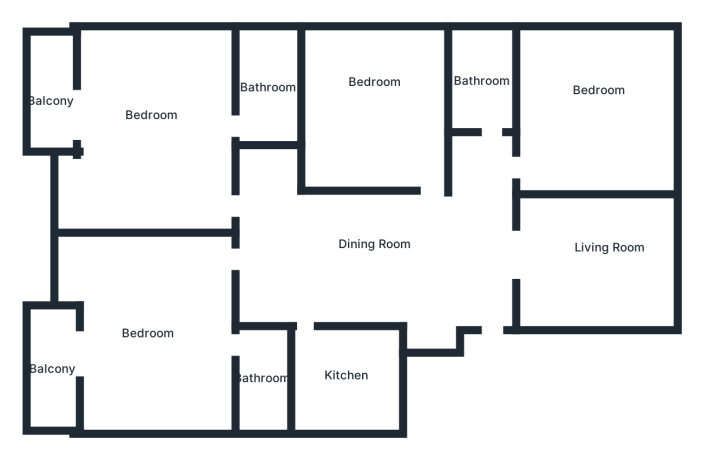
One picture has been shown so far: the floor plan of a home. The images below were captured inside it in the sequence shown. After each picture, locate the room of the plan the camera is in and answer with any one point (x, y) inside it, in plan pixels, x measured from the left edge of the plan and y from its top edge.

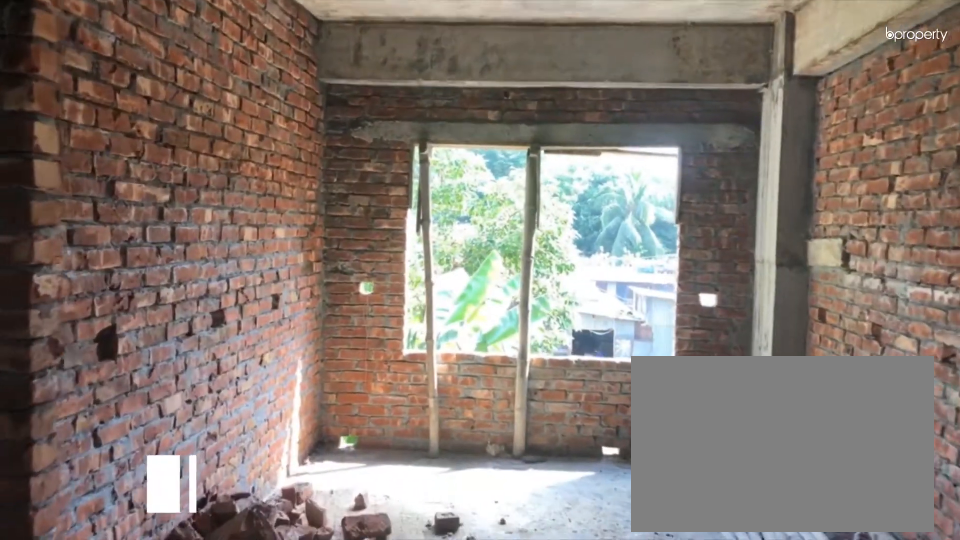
(542, 249)
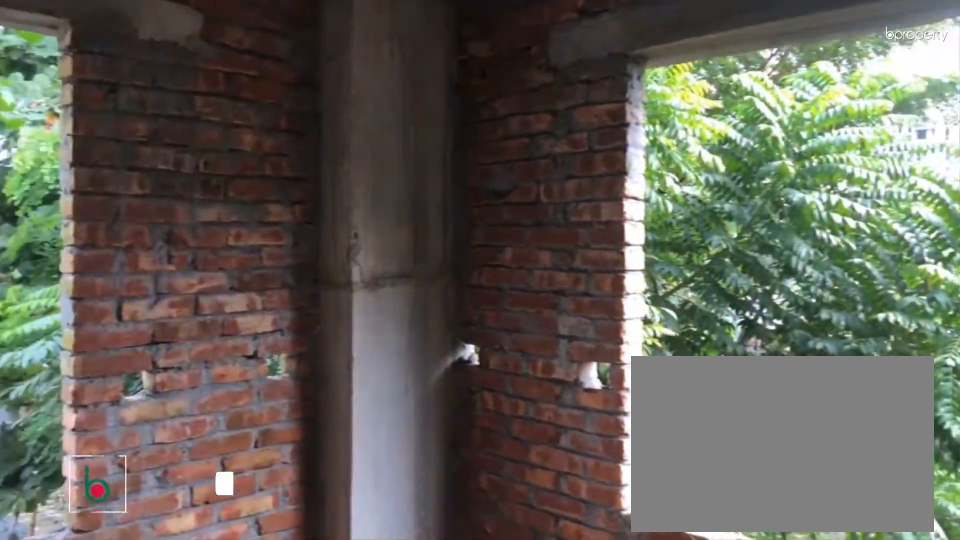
(605, 108)
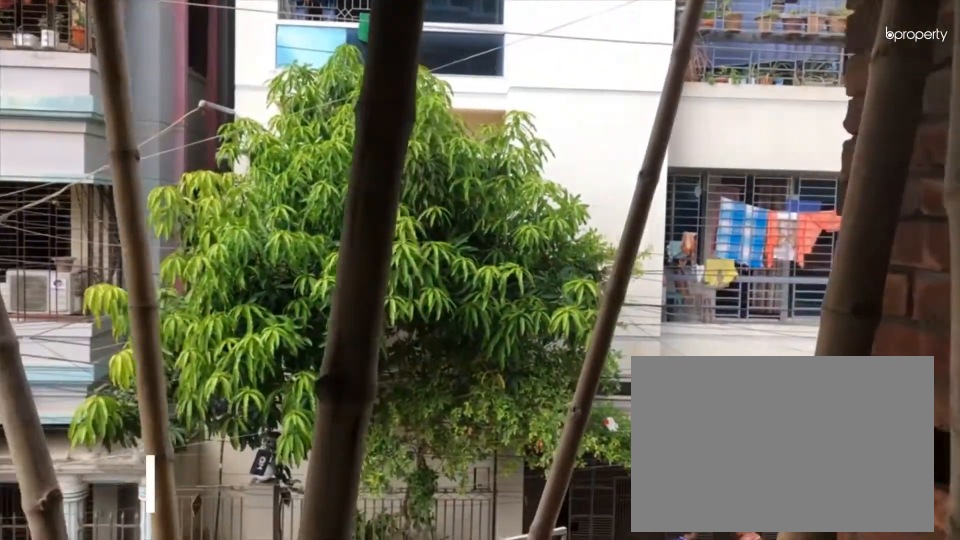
(52, 362)
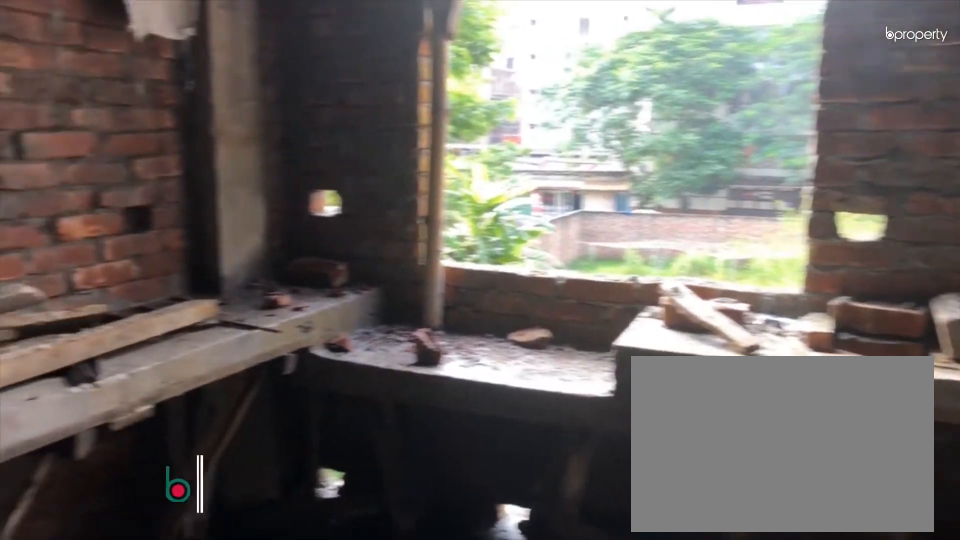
(352, 364)
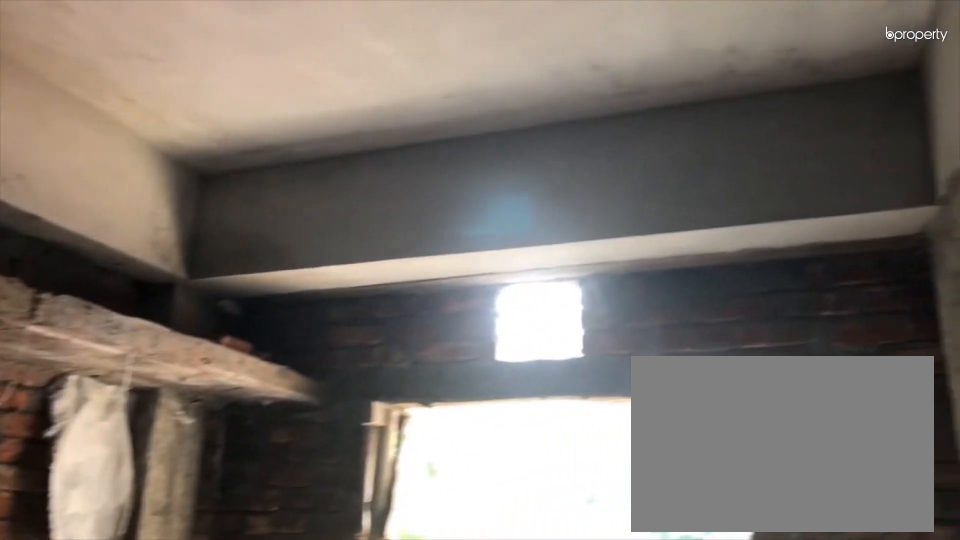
(352, 364)
